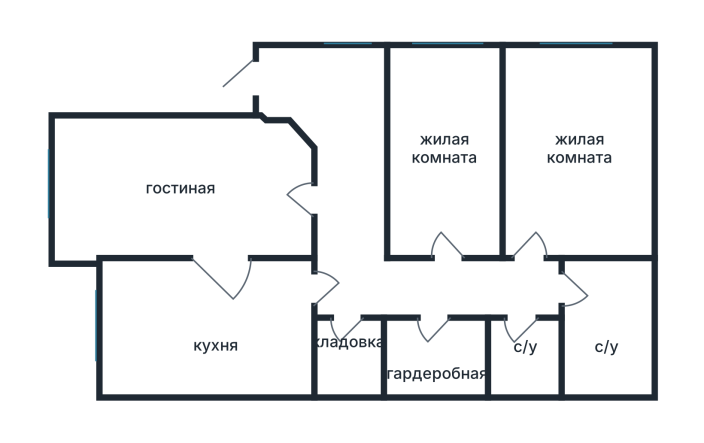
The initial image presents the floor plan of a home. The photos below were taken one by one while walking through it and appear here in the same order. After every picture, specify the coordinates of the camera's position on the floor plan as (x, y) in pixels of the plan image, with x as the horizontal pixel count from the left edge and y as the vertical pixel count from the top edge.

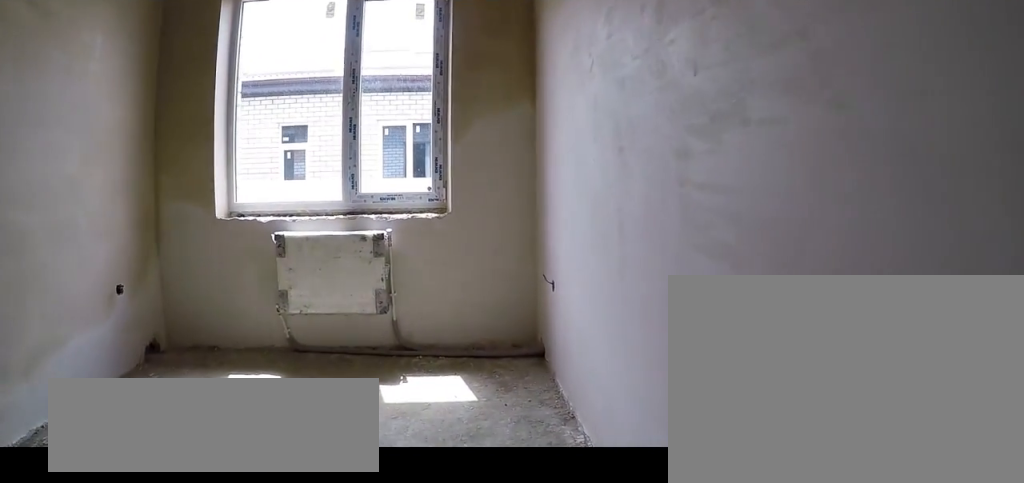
(443, 149)
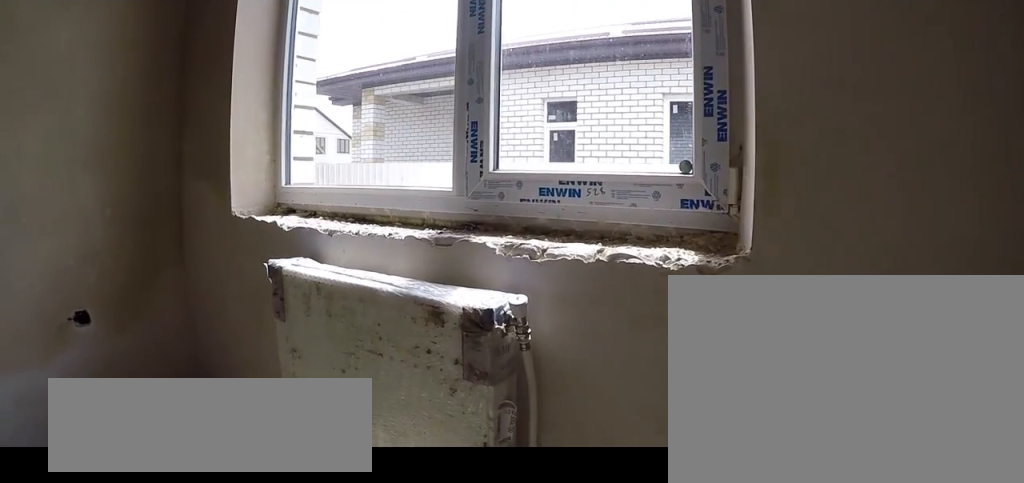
(479, 84)
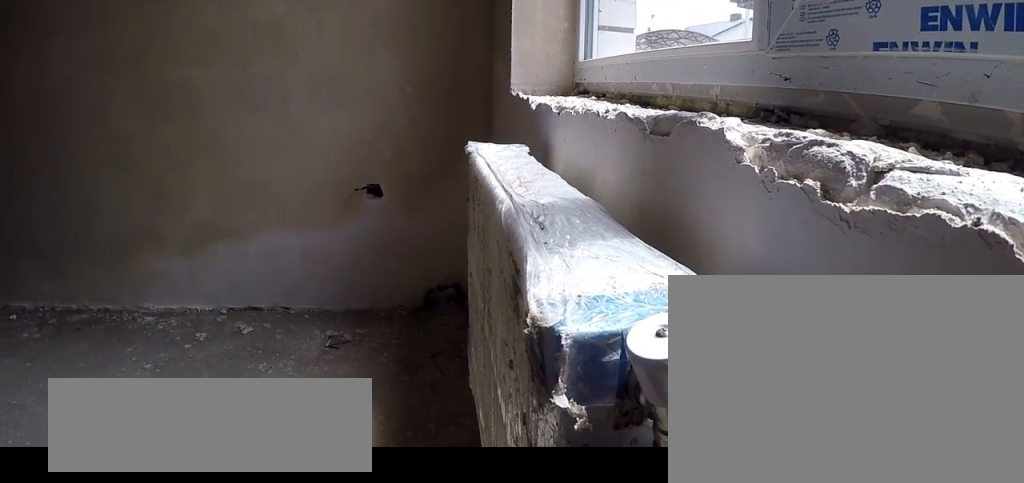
(483, 70)
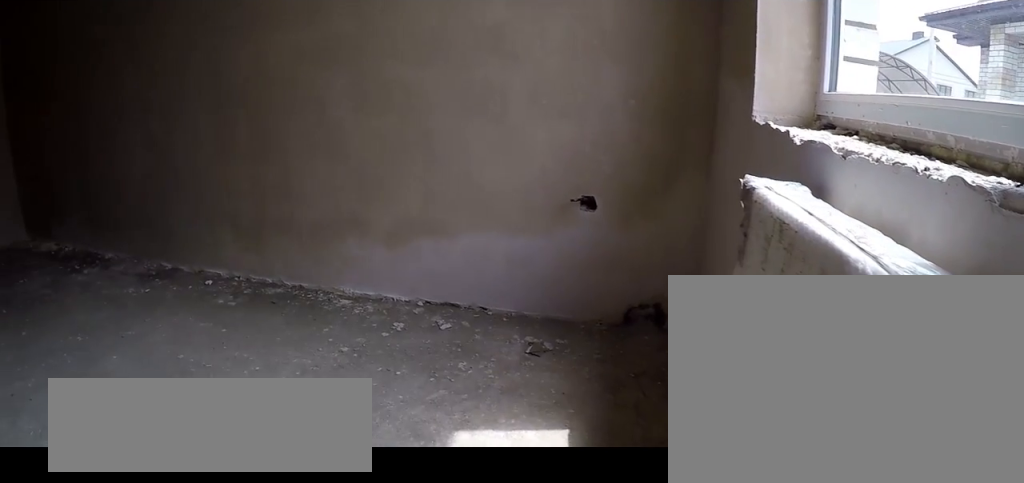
(485, 68)
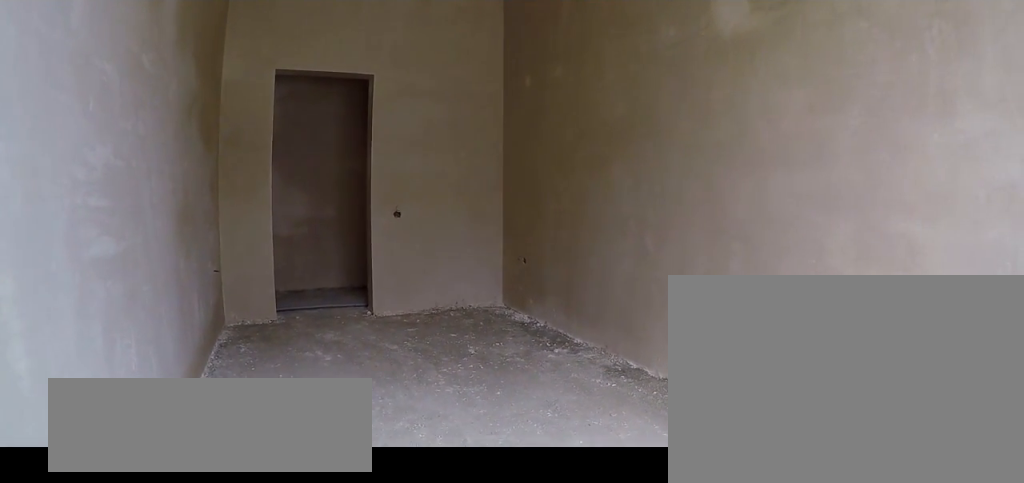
(481, 80)
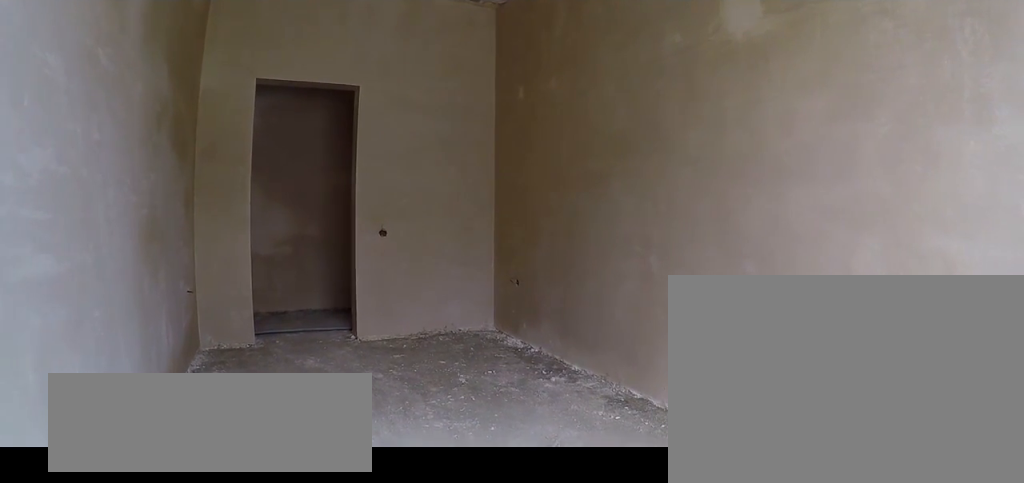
(470, 124)
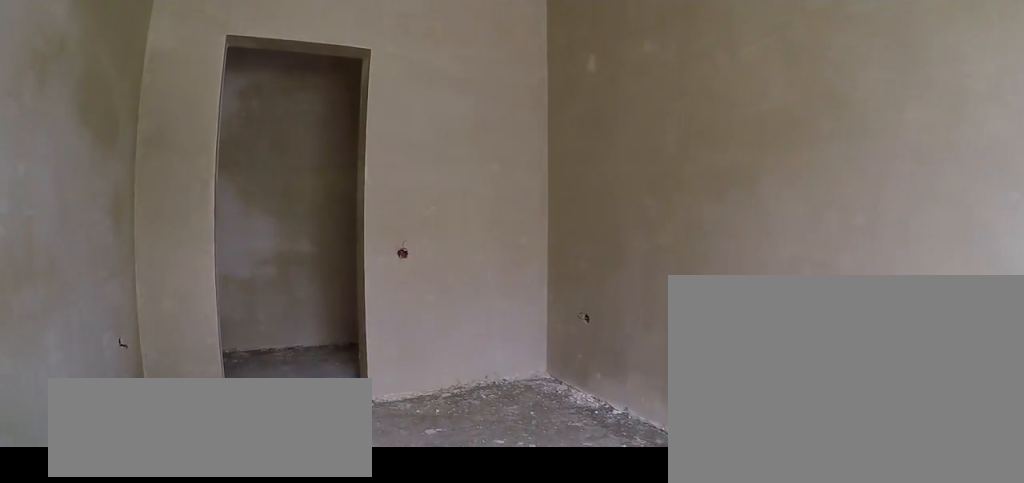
(460, 170)
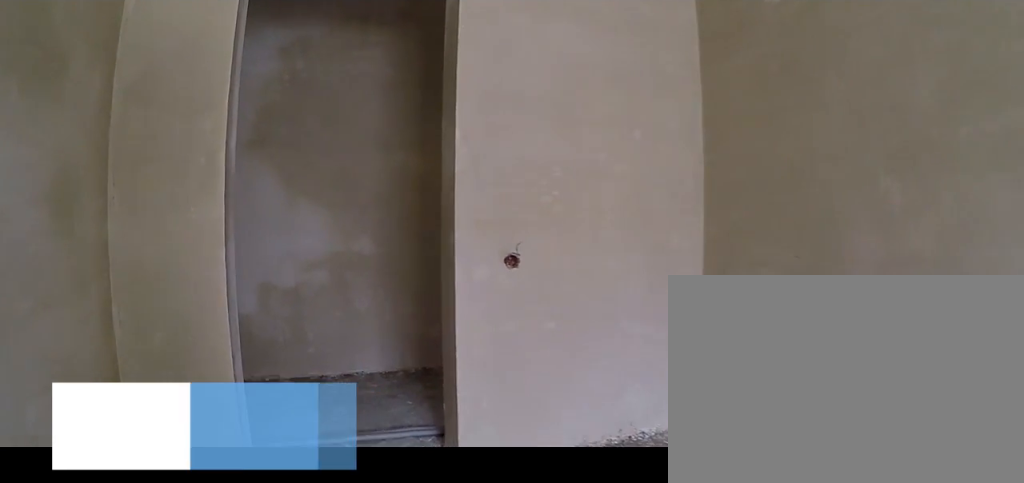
(454, 205)
